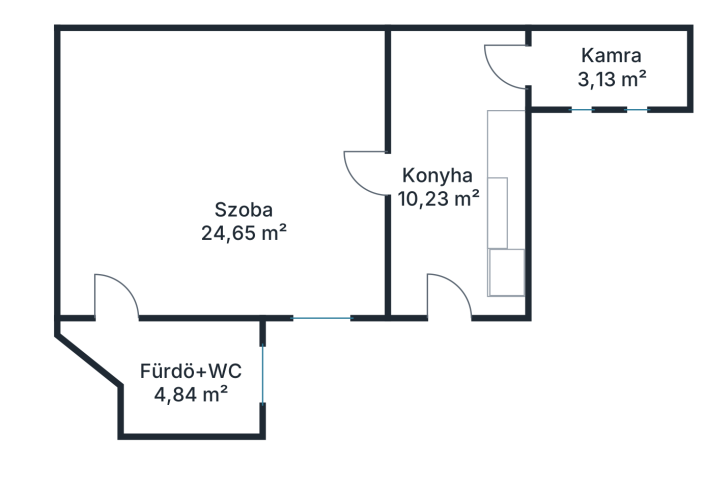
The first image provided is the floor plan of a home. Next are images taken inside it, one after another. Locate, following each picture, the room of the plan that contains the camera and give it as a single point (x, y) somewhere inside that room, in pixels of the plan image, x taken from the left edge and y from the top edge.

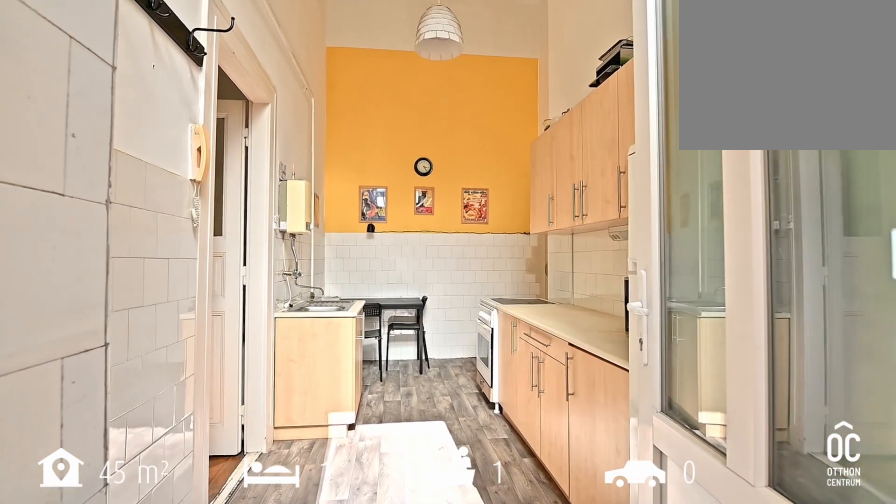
(439, 262)
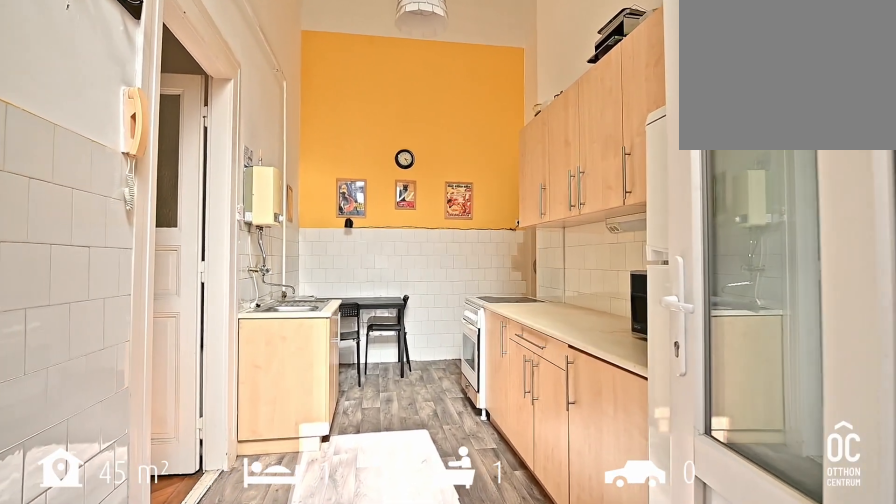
(439, 262)
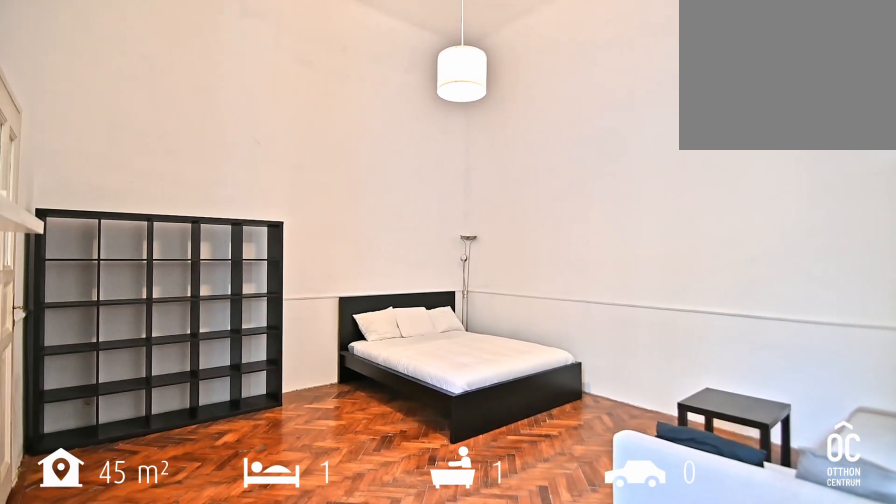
(223, 149)
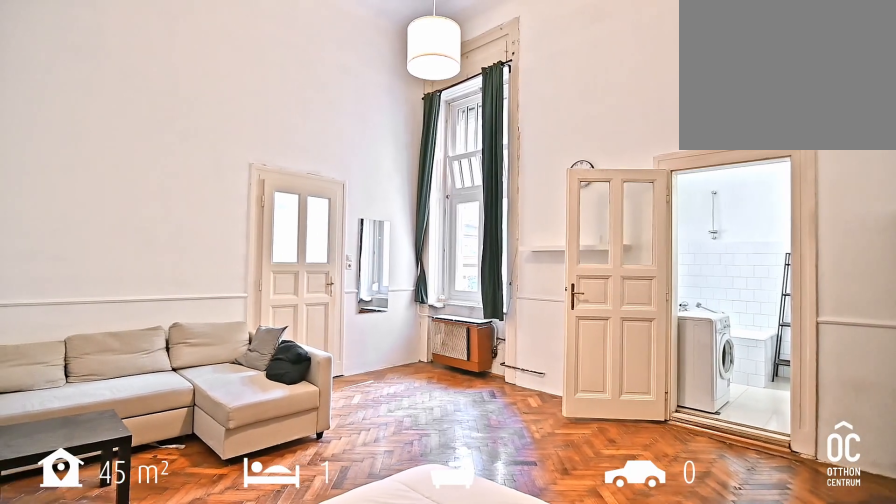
(223, 149)
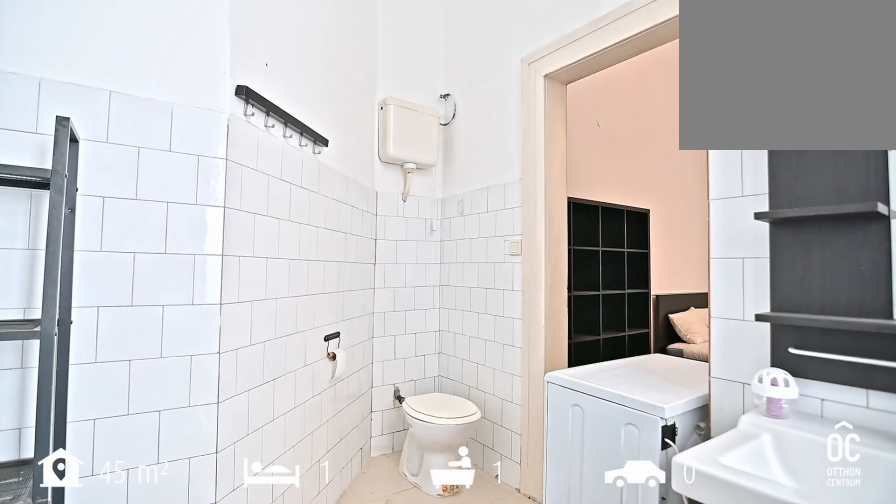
(190, 375)
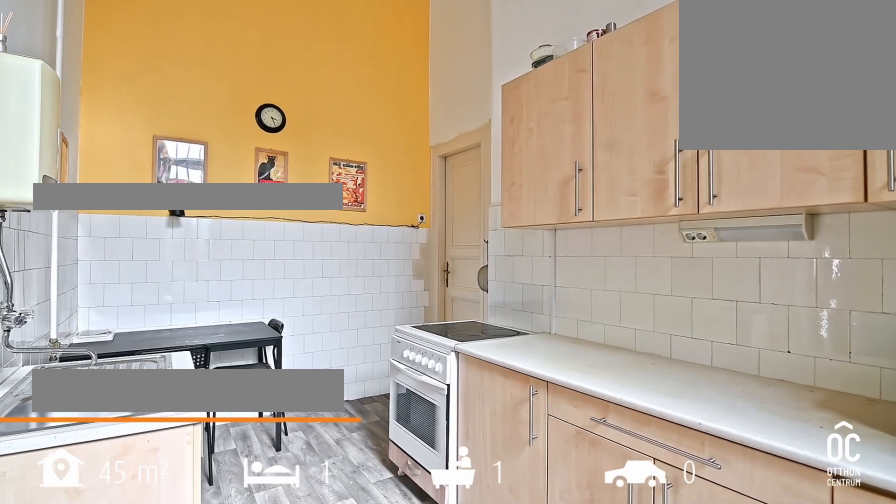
(437, 149)
